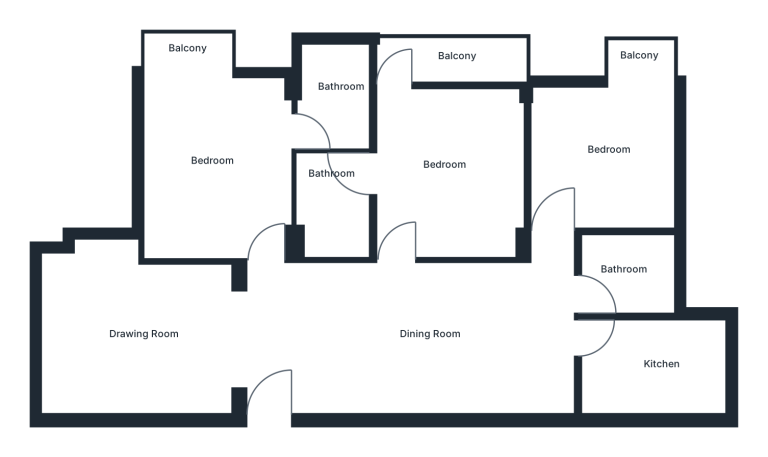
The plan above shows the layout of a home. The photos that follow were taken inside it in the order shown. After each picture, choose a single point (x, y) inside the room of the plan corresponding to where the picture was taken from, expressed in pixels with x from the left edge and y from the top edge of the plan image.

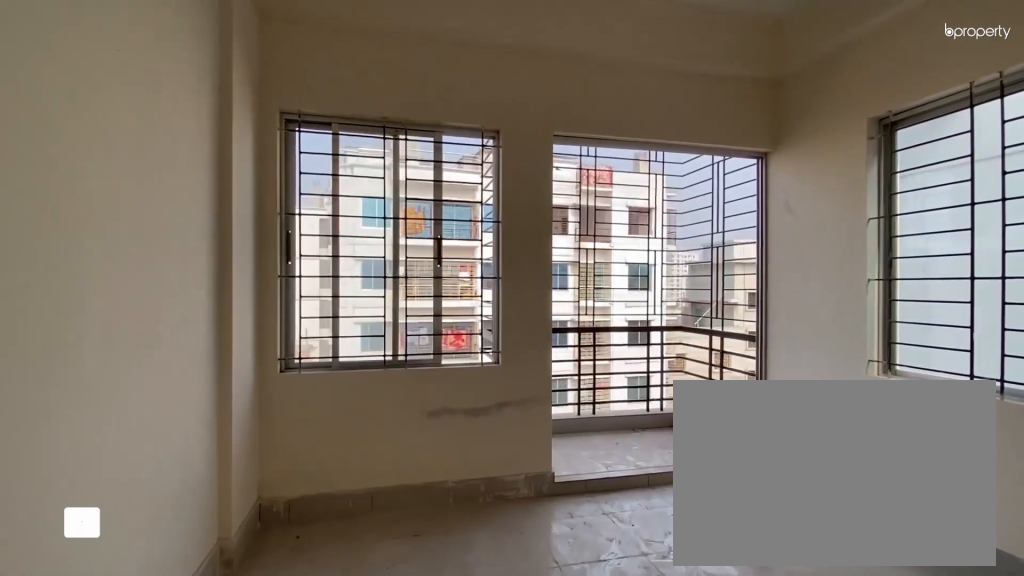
(615, 149)
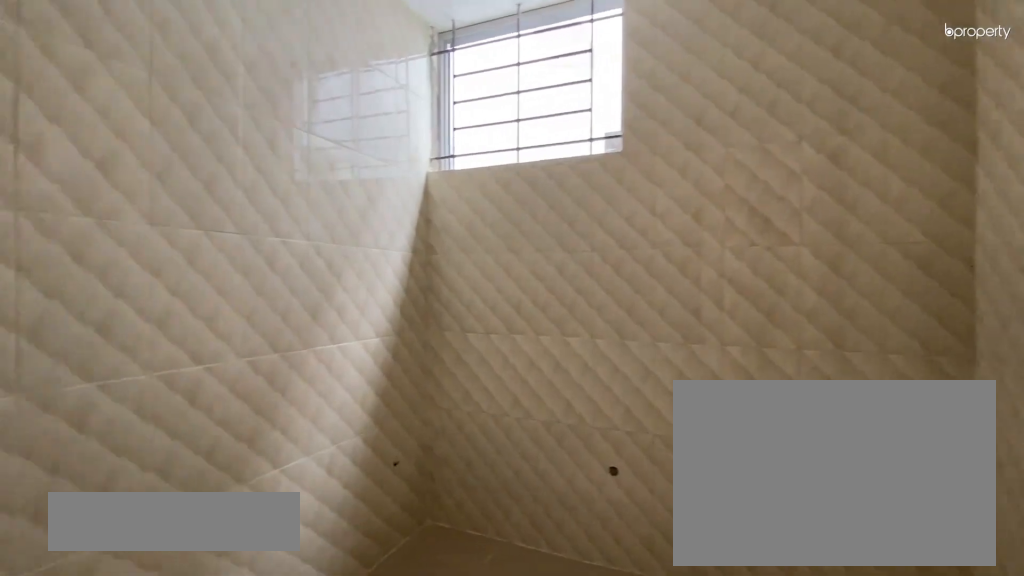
(621, 277)
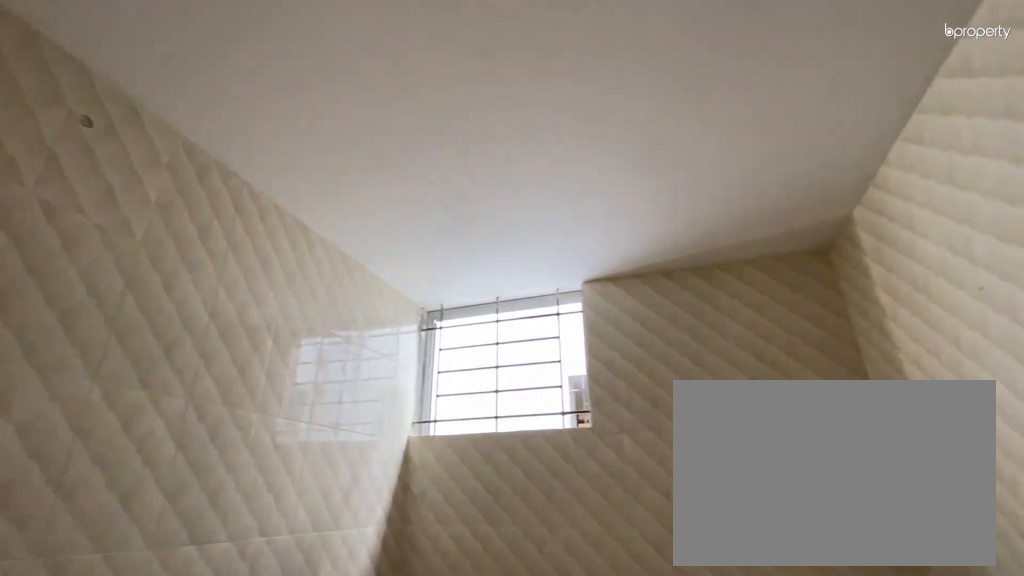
(621, 277)
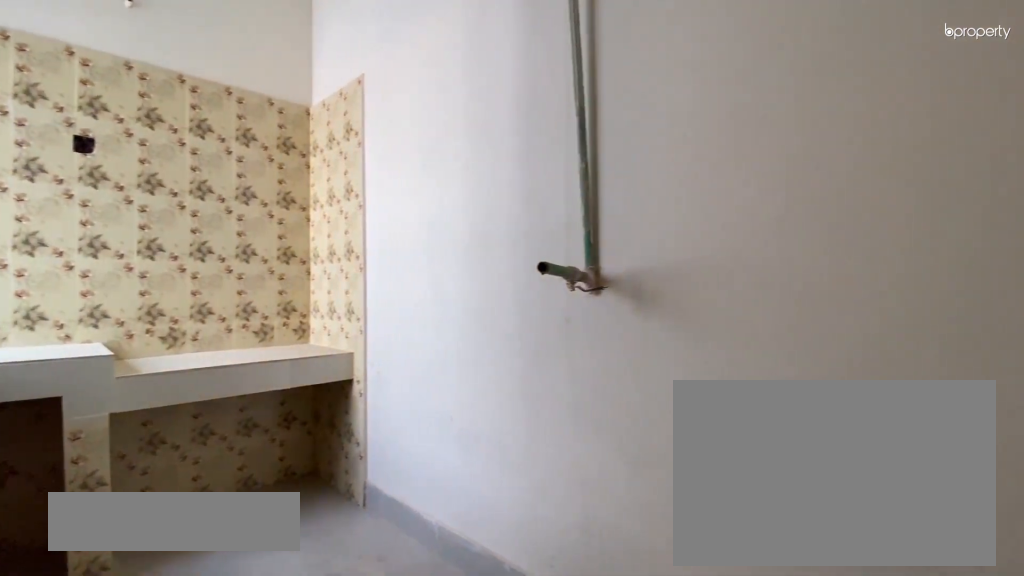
(645, 365)
